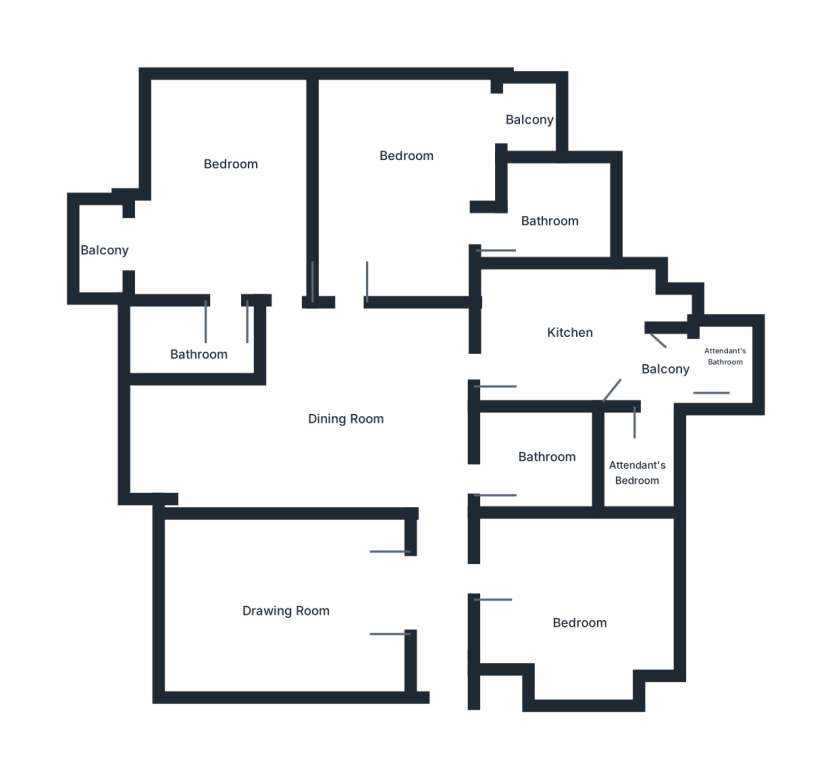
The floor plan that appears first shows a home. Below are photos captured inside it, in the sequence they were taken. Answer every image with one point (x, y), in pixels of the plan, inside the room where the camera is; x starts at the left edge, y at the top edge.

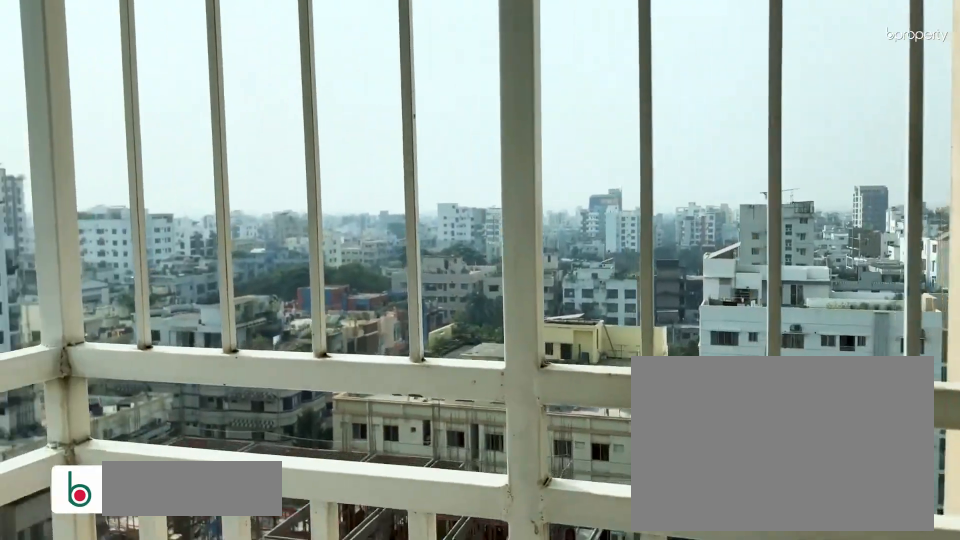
(528, 120)
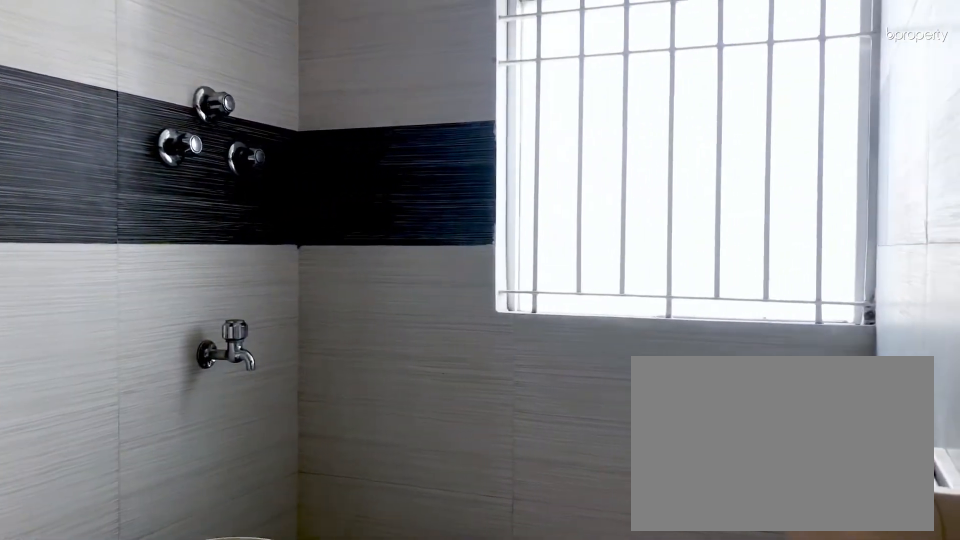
(195, 358)
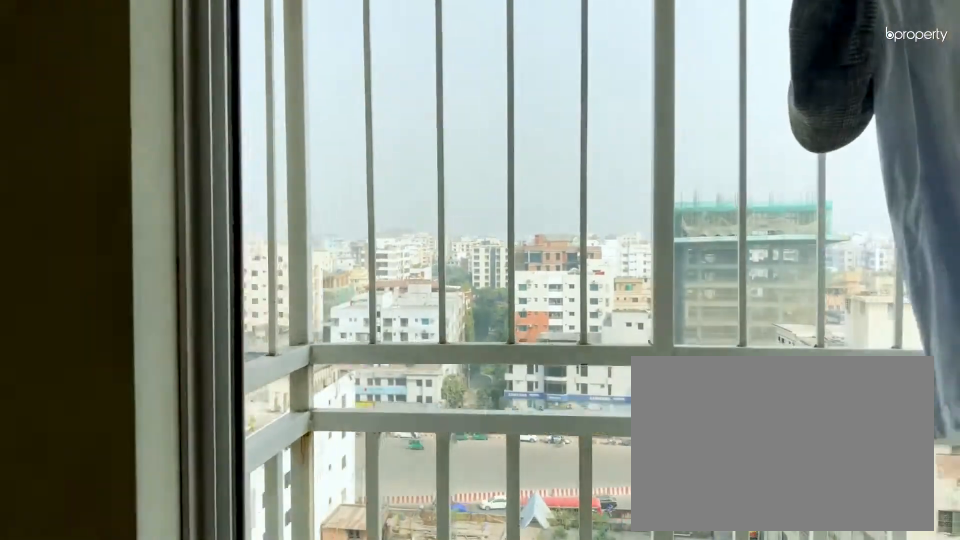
(125, 254)
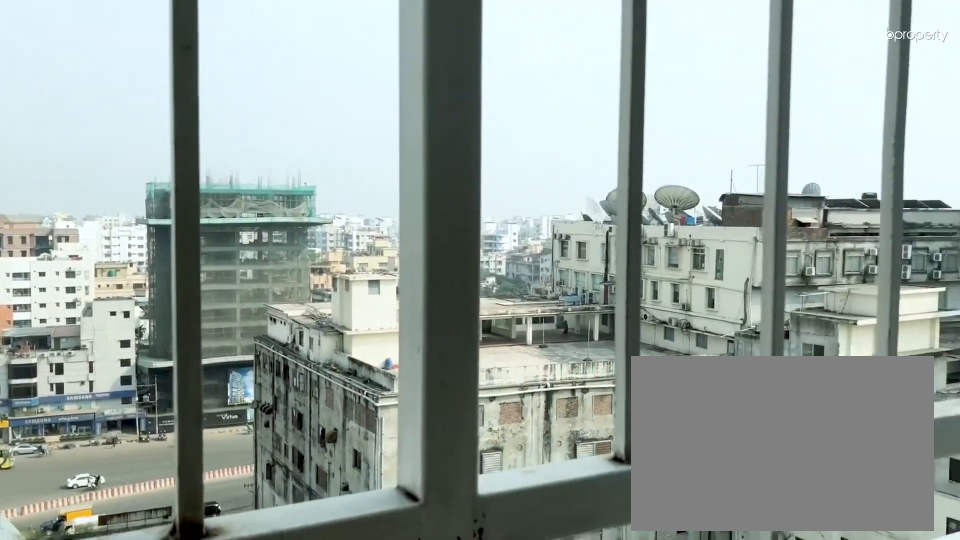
(110, 252)
